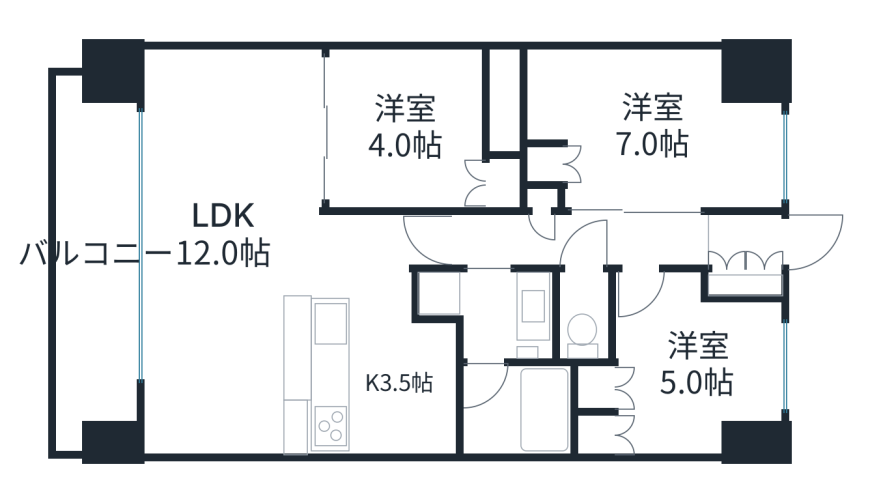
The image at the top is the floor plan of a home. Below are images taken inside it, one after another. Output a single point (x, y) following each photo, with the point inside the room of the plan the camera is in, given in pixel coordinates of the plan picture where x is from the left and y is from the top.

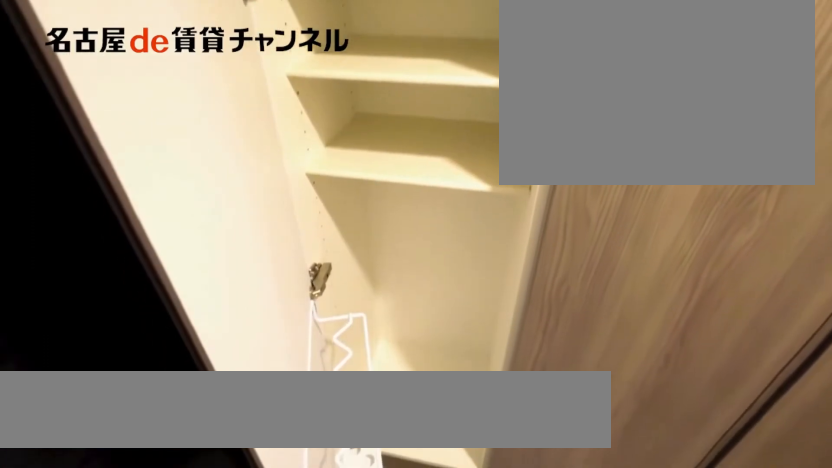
(746, 285)
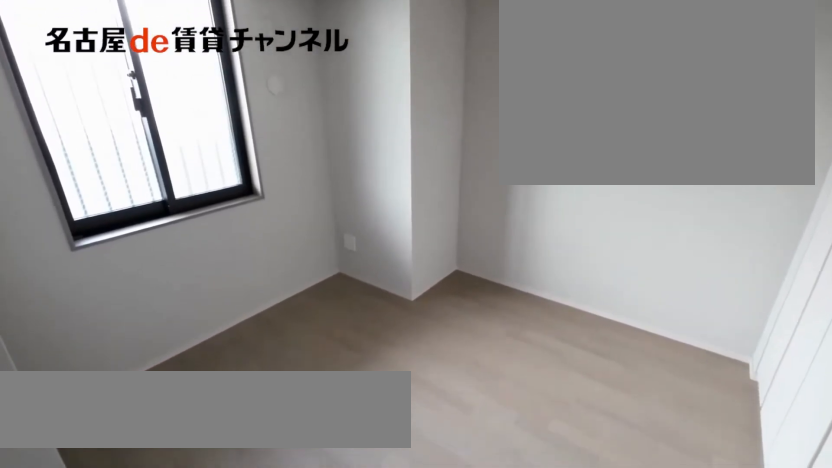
(697, 367)
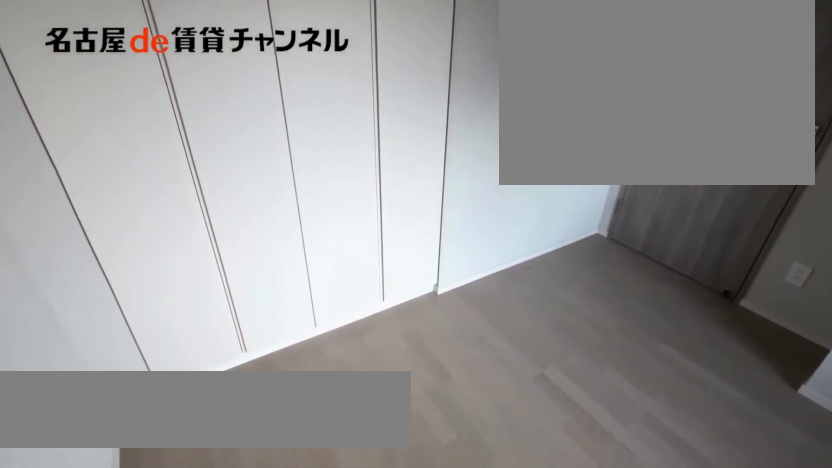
(697, 367)
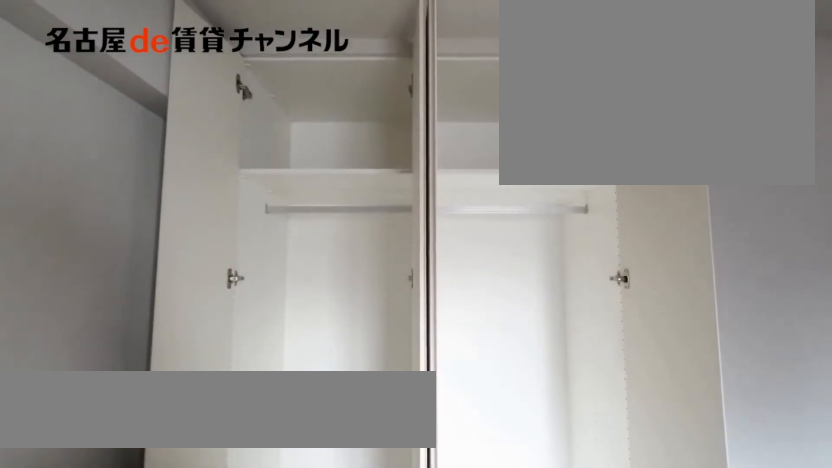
(595, 409)
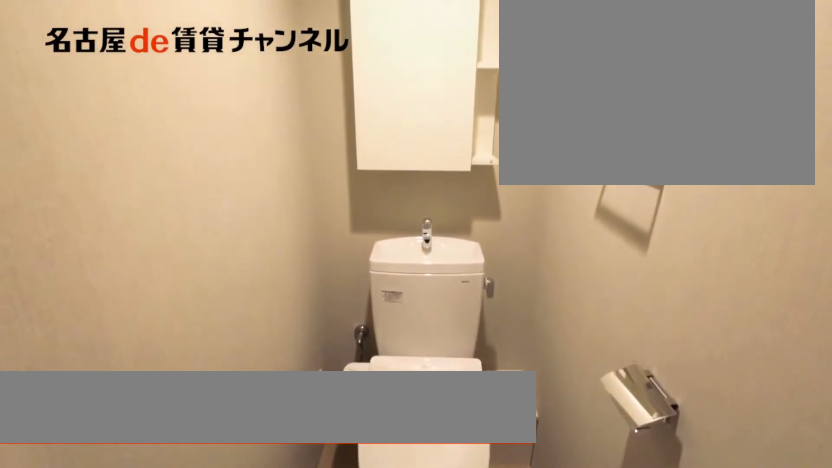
(586, 319)
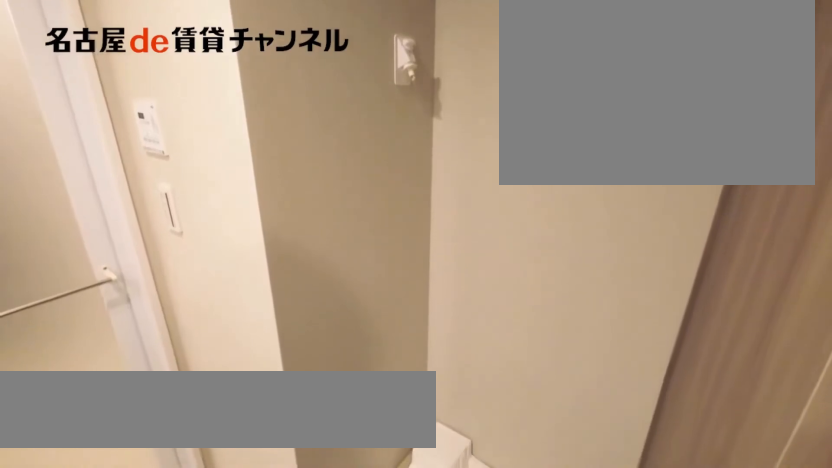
(492, 311)
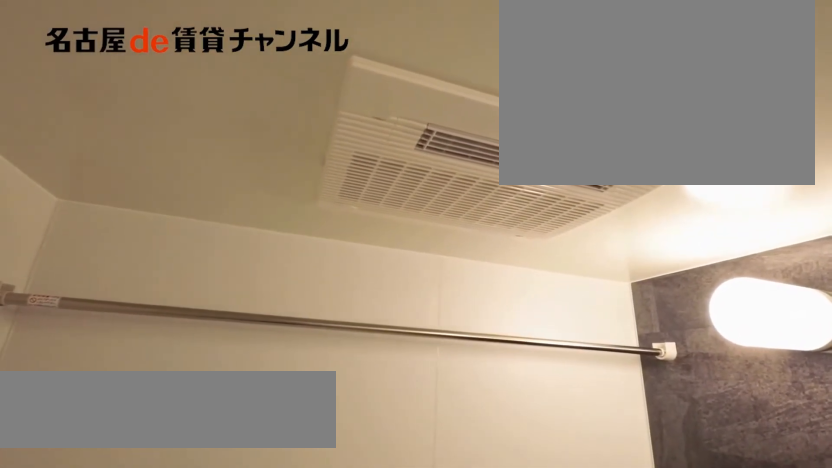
(511, 409)
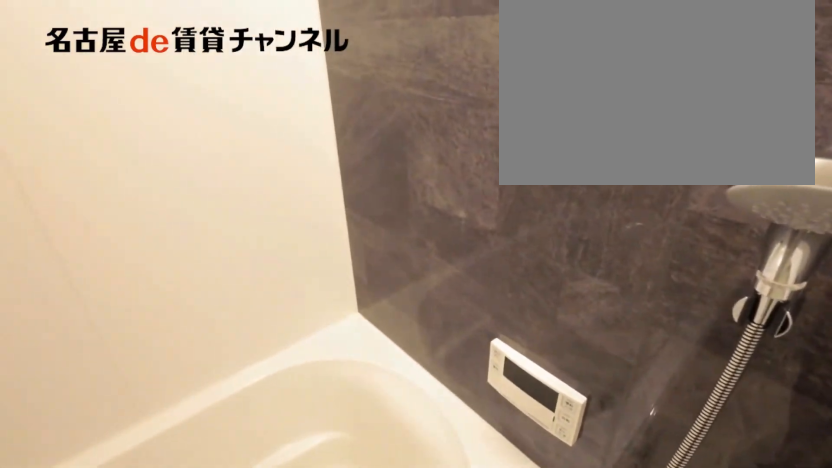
(511, 409)
